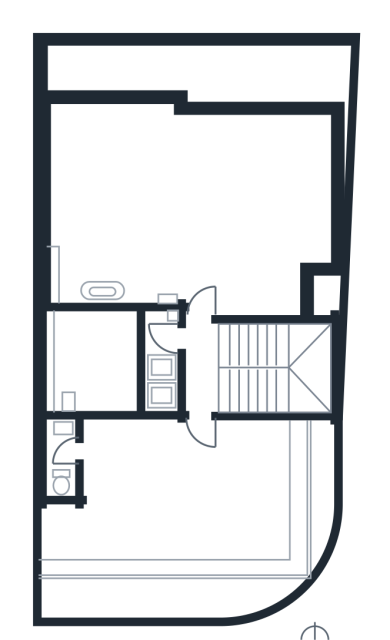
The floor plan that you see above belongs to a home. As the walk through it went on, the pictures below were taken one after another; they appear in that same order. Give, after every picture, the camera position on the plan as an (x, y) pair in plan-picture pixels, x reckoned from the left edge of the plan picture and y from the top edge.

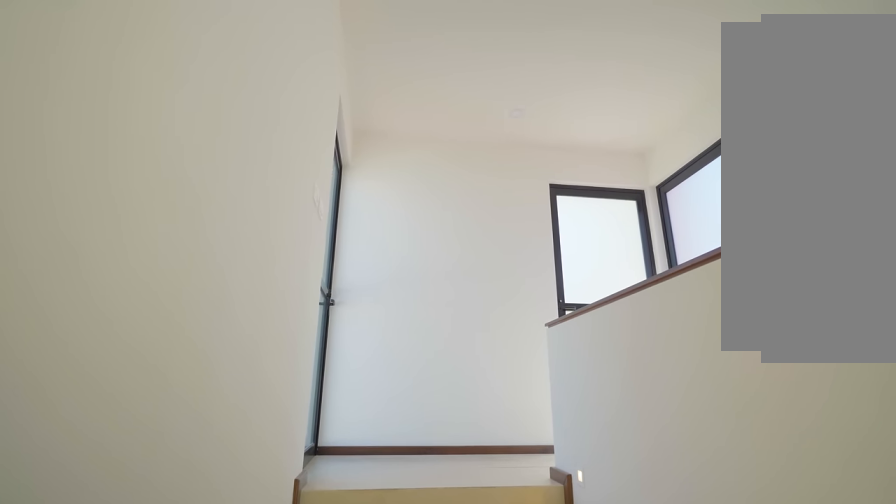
(296, 396)
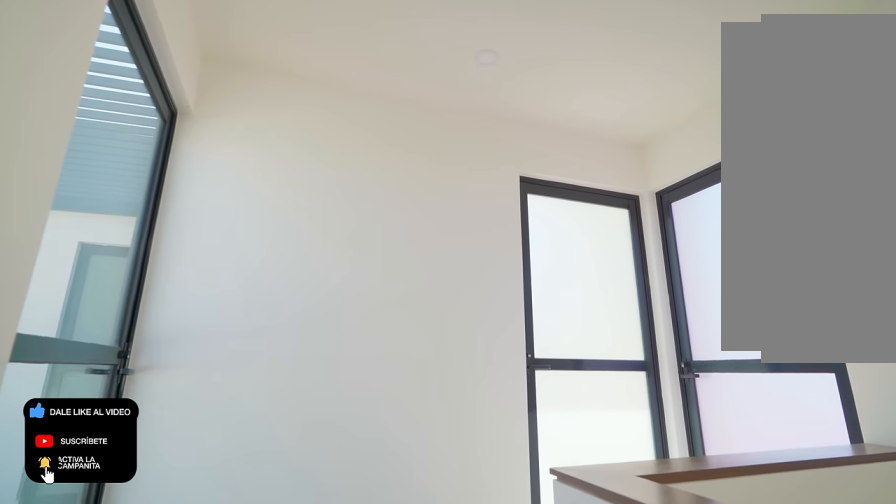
(255, 391)
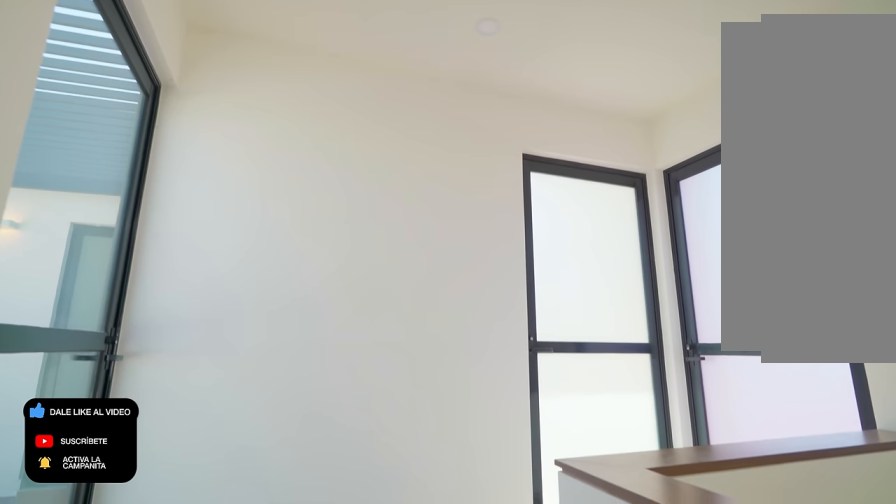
(246, 391)
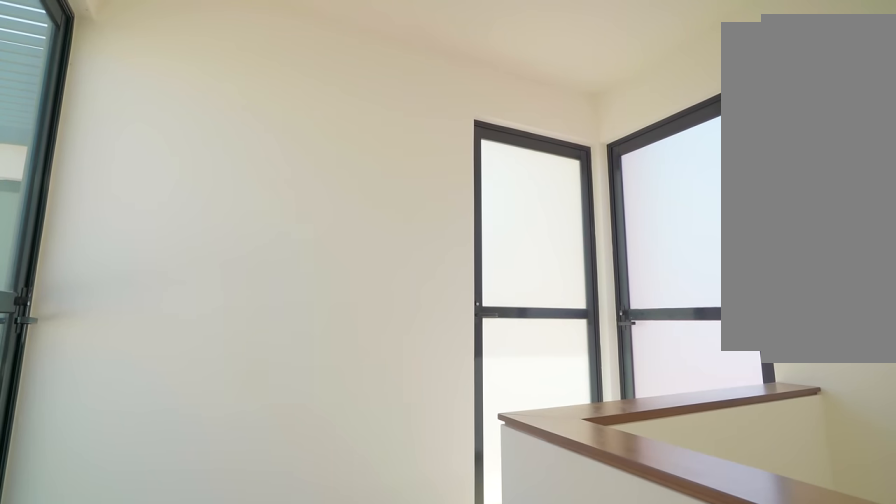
(233, 389)
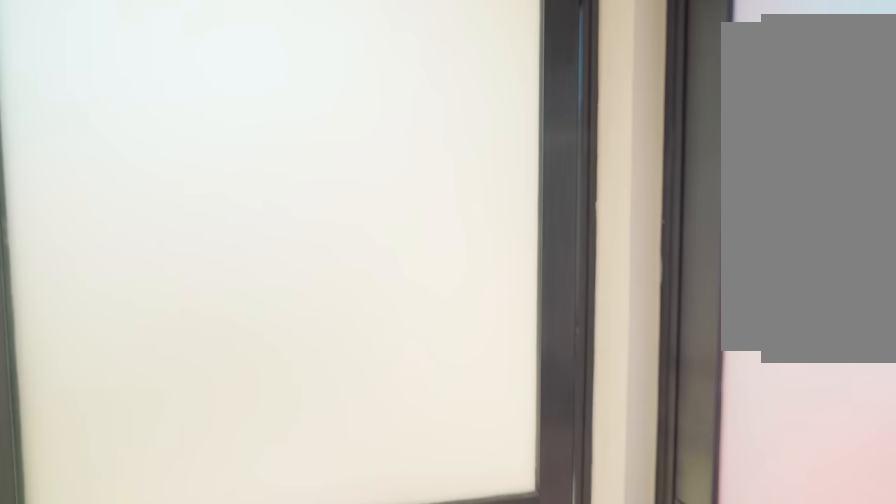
(204, 381)
